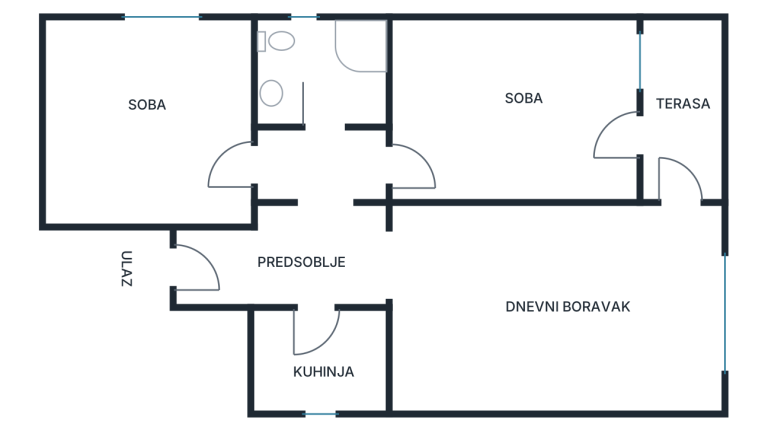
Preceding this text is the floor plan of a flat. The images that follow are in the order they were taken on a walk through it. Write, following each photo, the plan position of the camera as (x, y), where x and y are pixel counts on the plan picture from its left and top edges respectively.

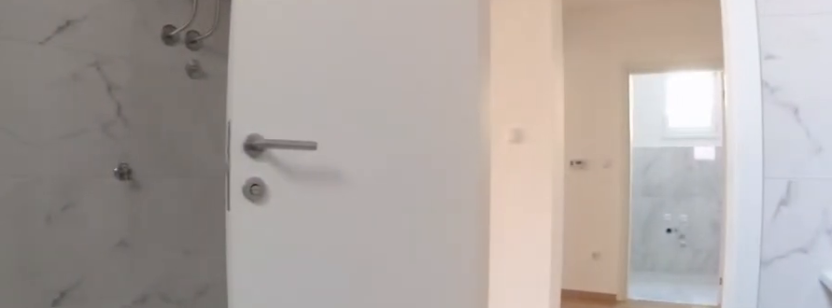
(323, 52)
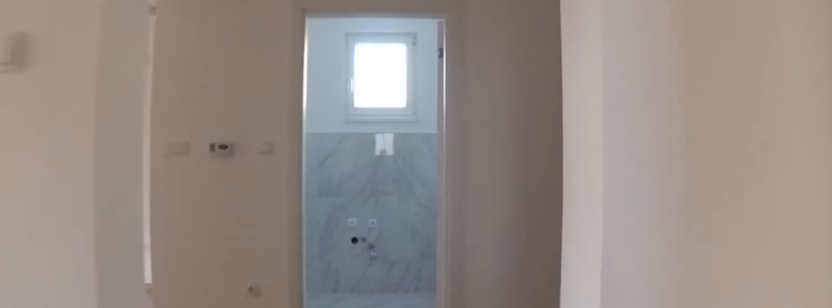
(323, 104)
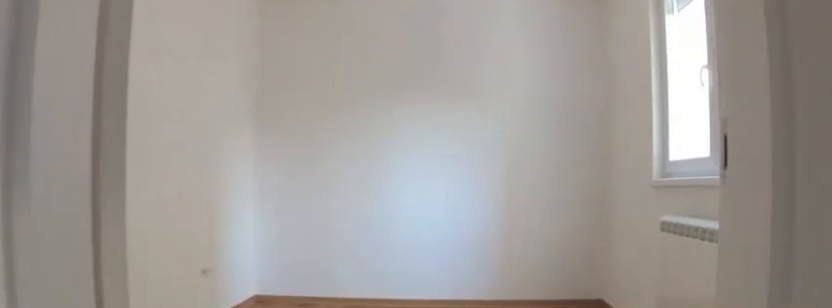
(318, 160)
